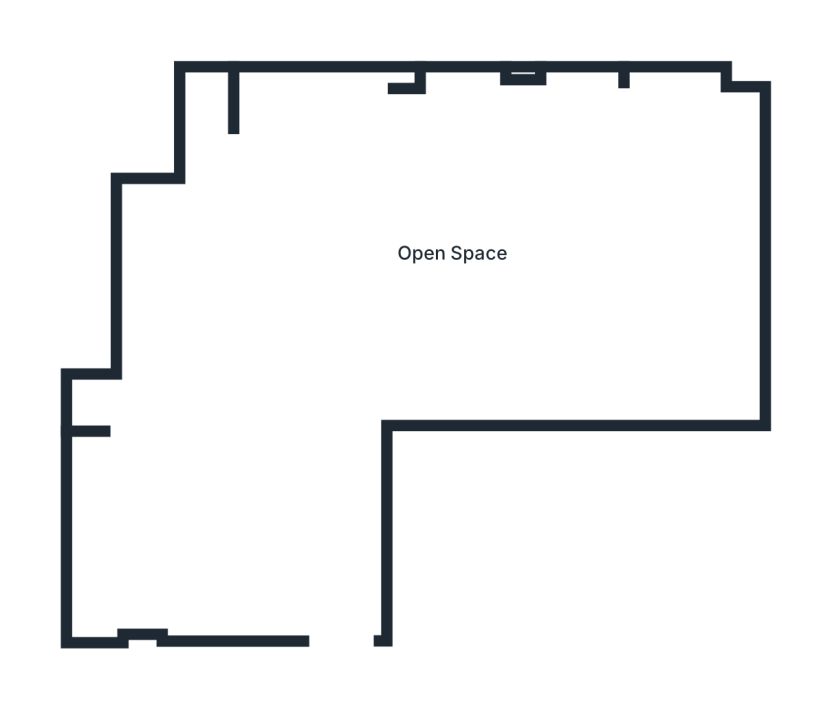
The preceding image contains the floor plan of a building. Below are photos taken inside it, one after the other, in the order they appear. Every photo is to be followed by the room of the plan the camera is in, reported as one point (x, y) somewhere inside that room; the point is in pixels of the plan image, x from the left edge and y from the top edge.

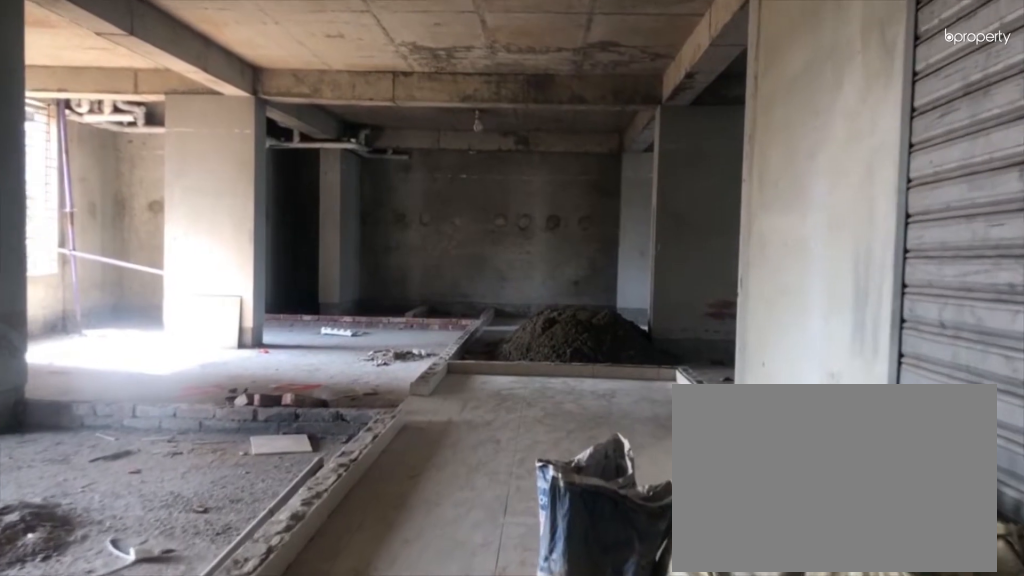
(316, 570)
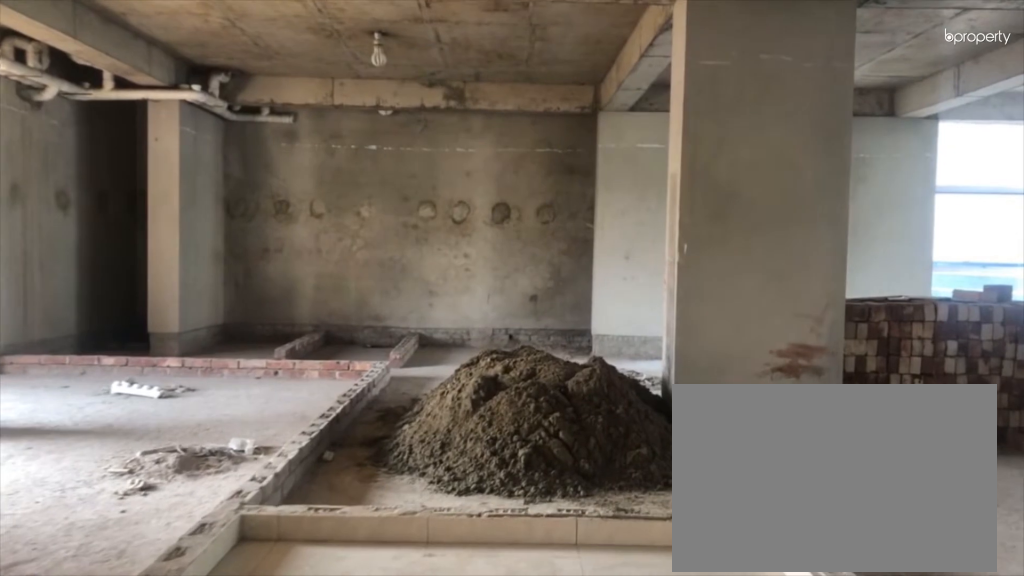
(336, 385)
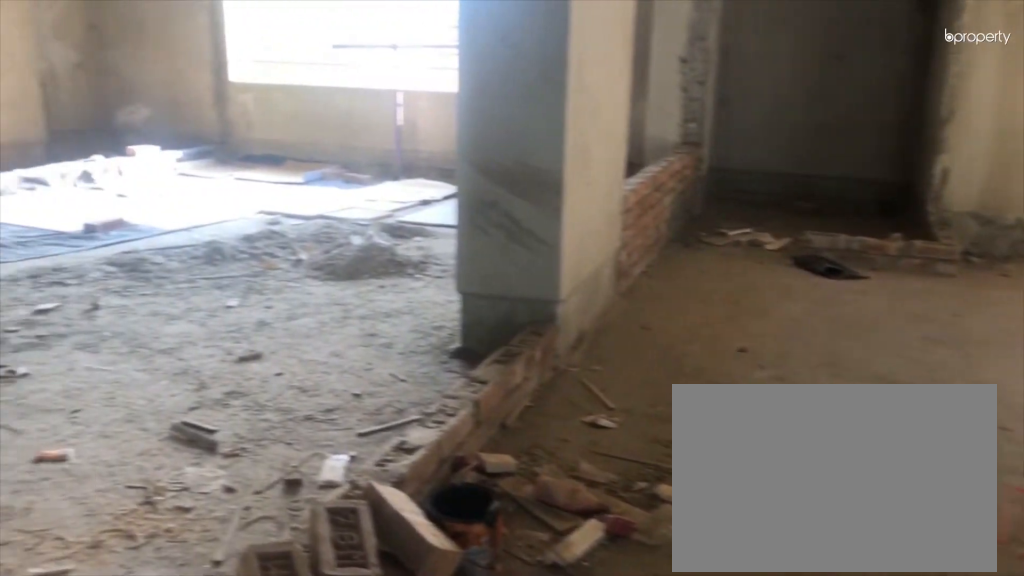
(391, 245)
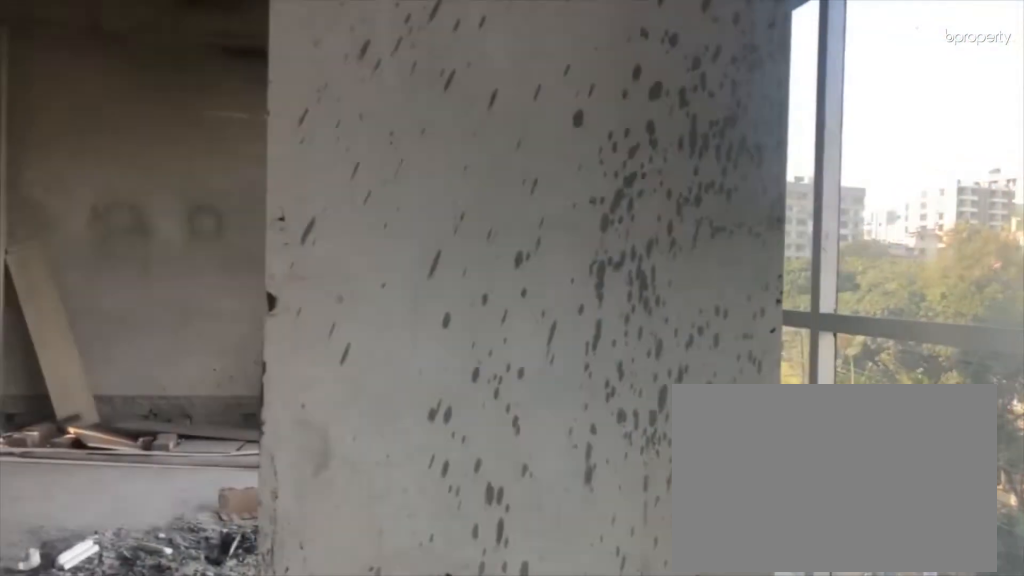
(391, 245)
